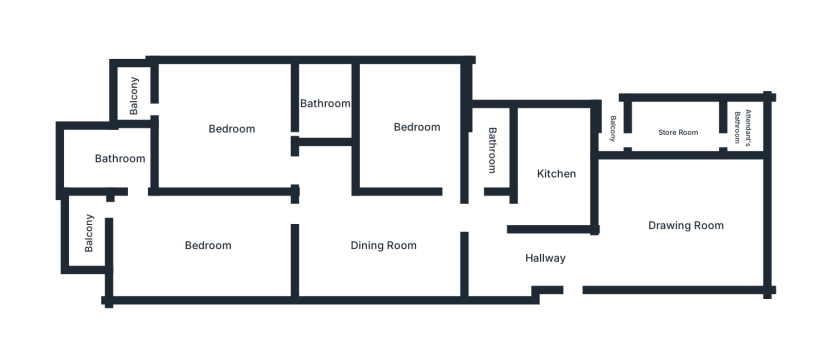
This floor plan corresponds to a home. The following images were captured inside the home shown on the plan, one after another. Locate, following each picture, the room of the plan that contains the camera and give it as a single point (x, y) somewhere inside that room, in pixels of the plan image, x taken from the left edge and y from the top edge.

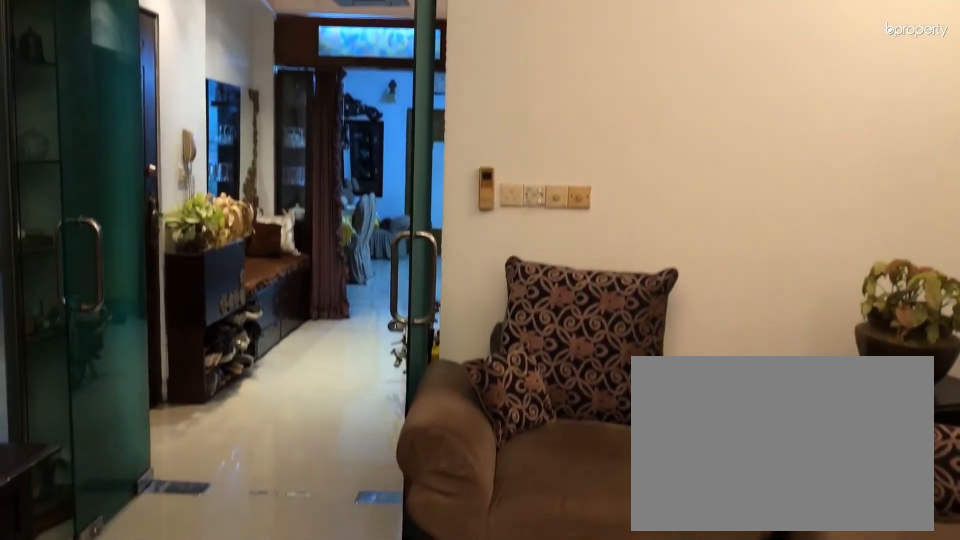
(684, 222)
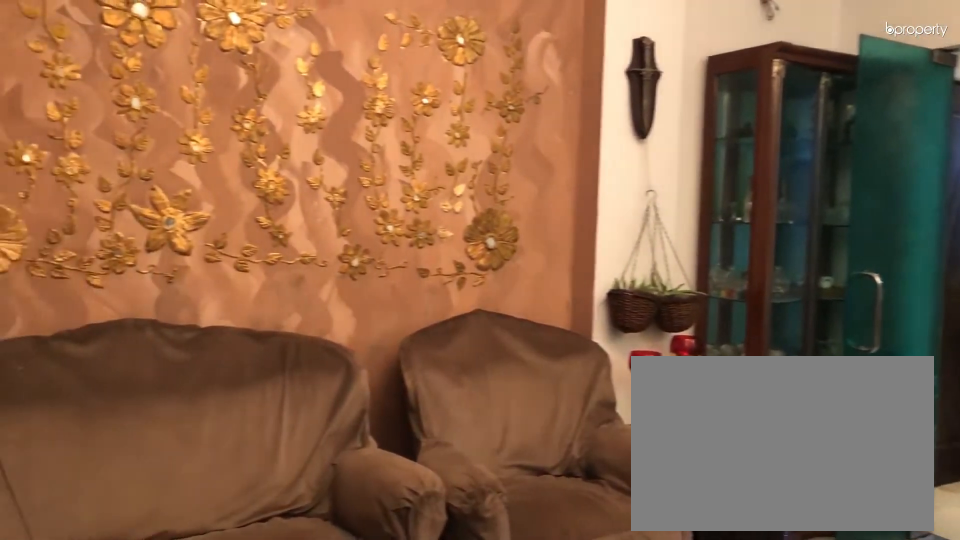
(684, 222)
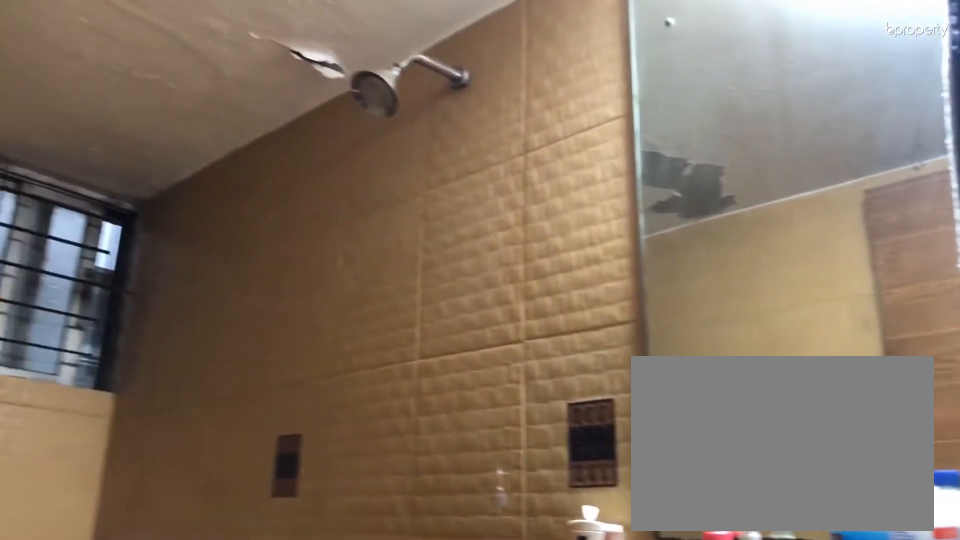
(495, 147)
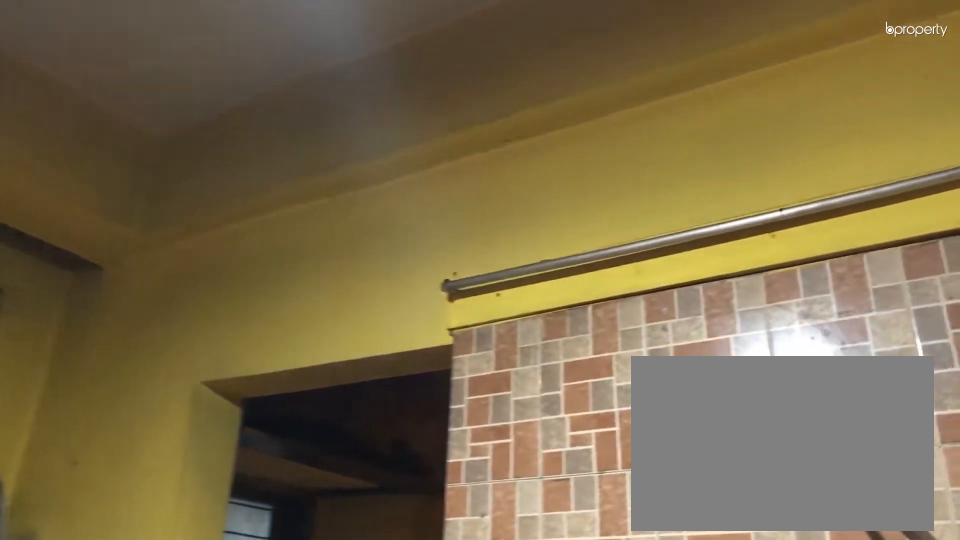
(557, 170)
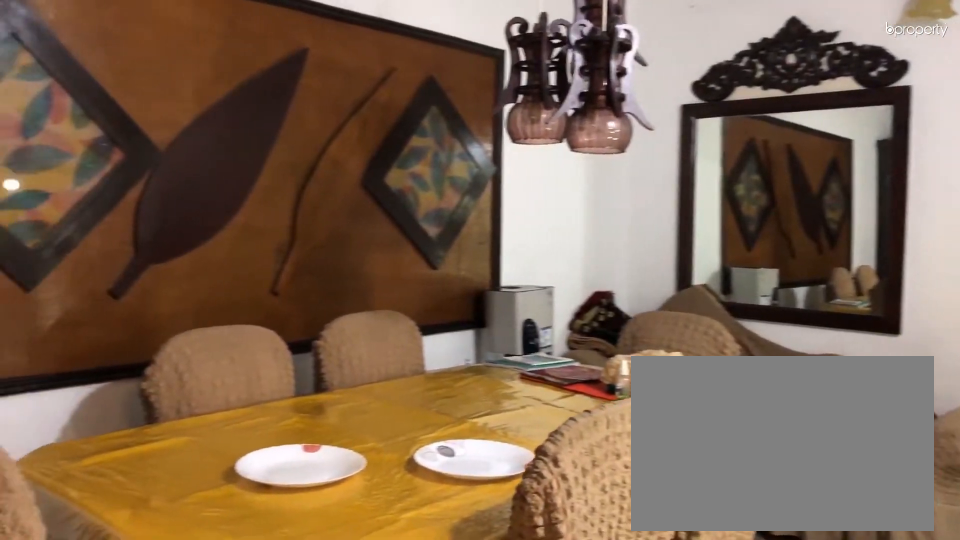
(382, 240)
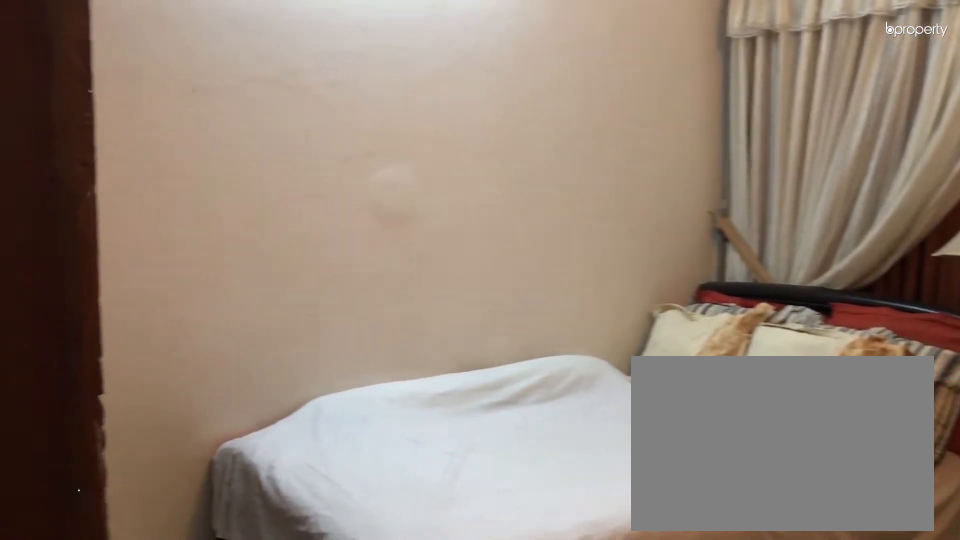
(410, 127)
